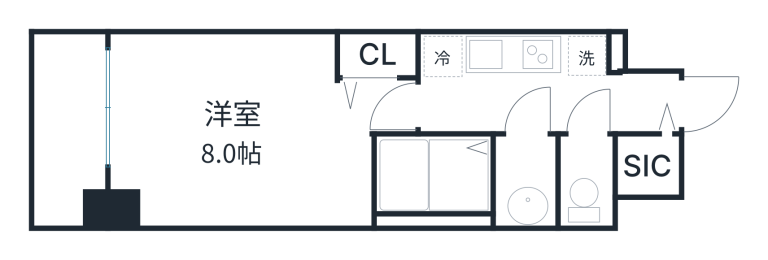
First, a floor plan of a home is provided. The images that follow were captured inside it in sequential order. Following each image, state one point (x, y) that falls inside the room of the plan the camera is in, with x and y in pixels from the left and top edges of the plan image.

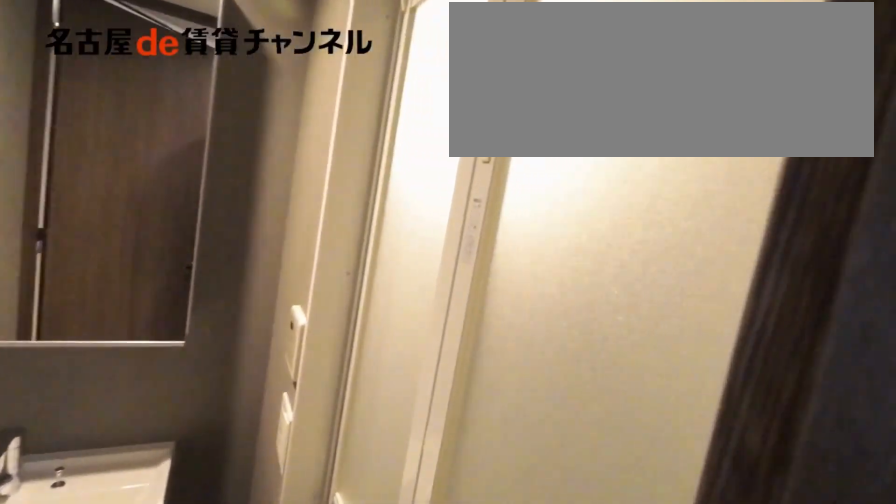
(525, 179)
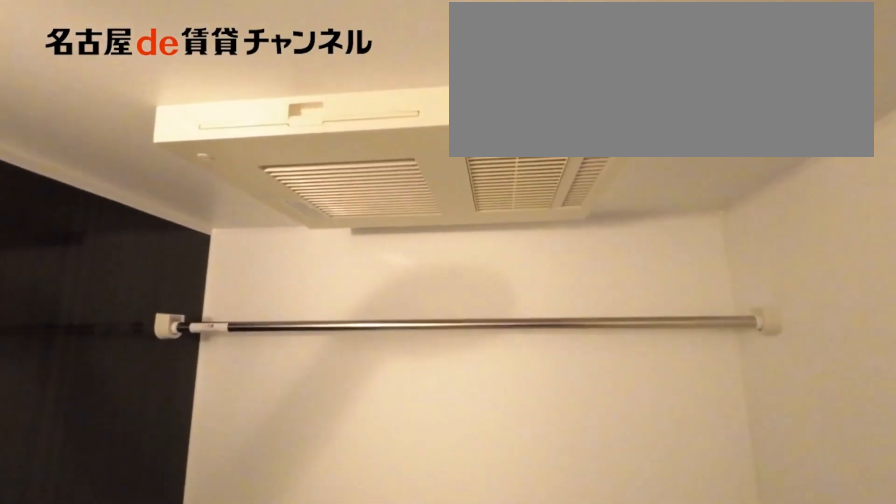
(435, 174)
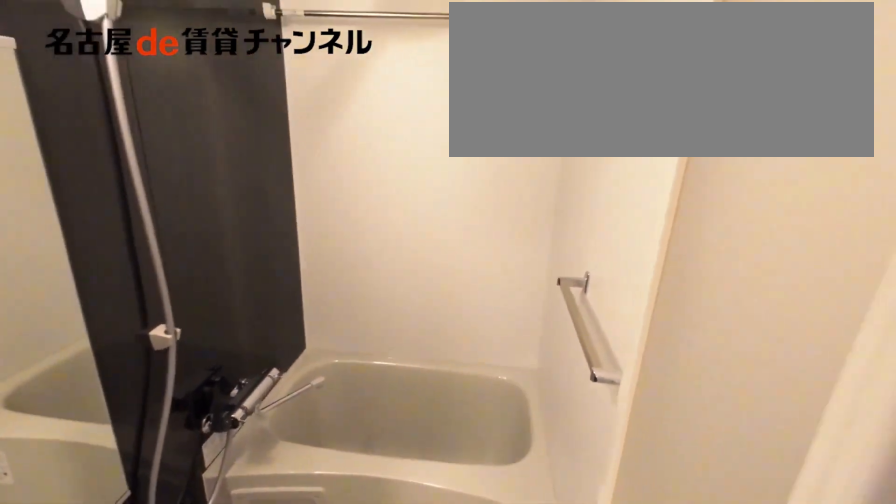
(435, 174)
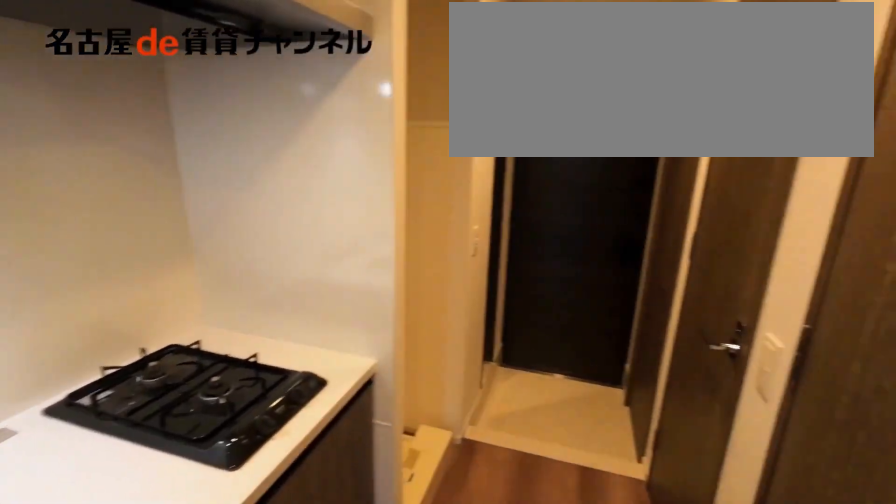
(518, 105)
